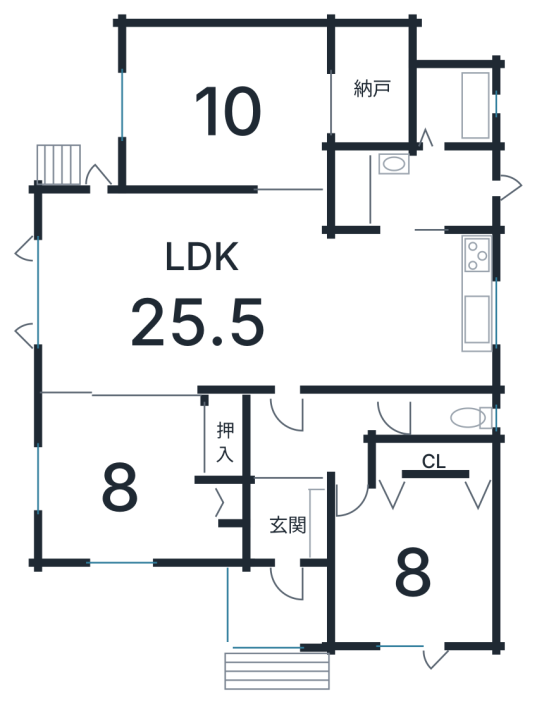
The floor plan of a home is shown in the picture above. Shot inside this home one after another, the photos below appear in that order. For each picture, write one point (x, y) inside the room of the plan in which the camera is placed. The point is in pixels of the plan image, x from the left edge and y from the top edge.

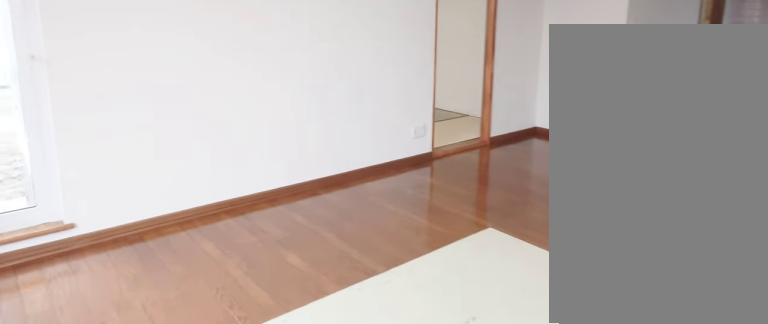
(167, 291)
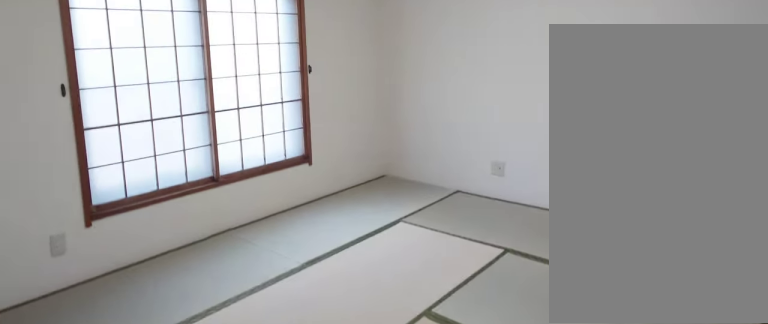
(220, 114)
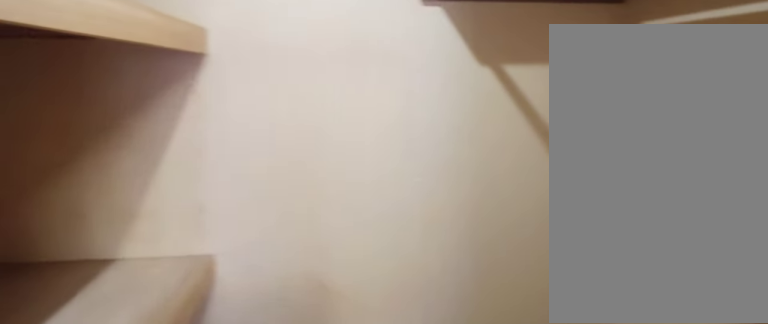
(362, 89)
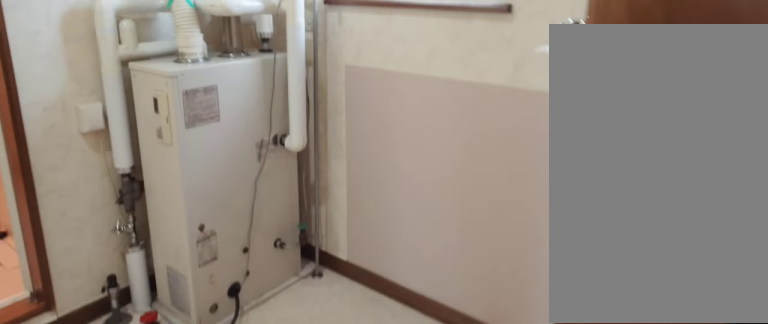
(424, 187)
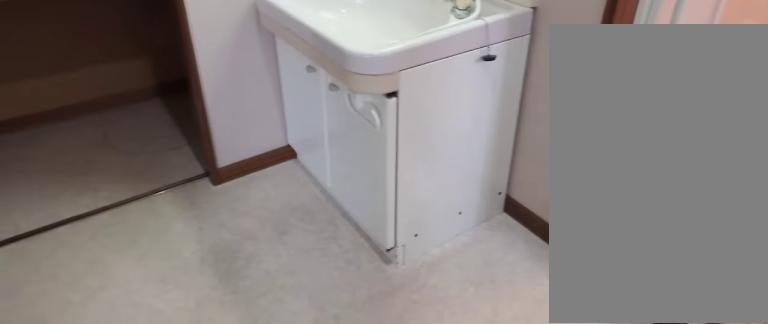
(424, 187)
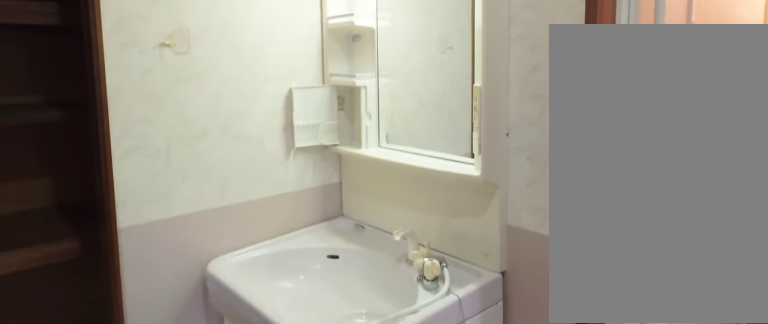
(424, 187)
